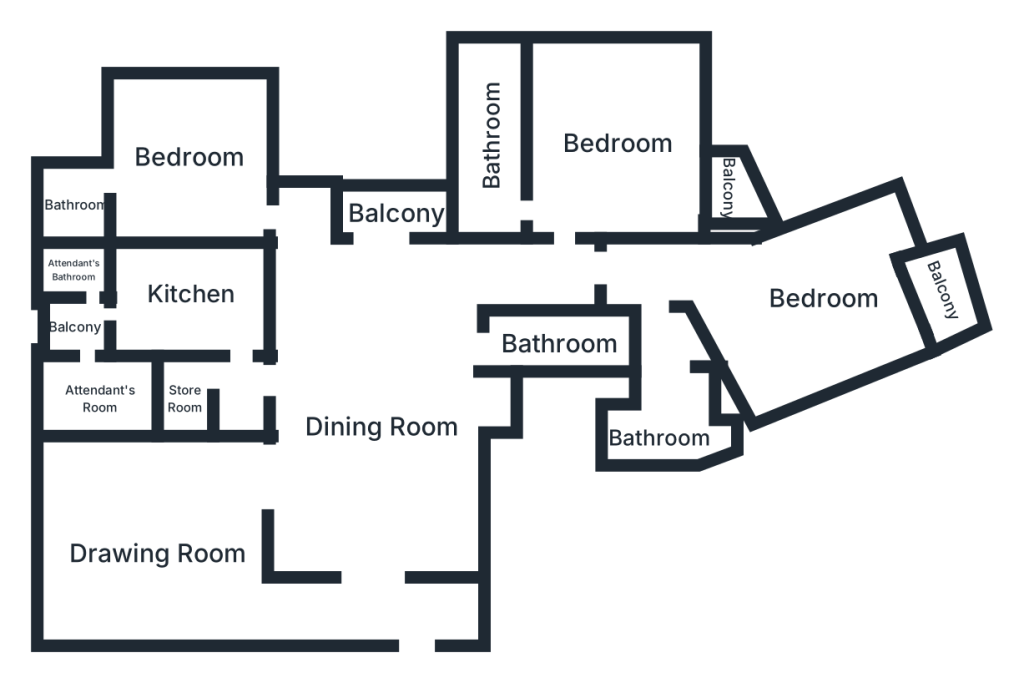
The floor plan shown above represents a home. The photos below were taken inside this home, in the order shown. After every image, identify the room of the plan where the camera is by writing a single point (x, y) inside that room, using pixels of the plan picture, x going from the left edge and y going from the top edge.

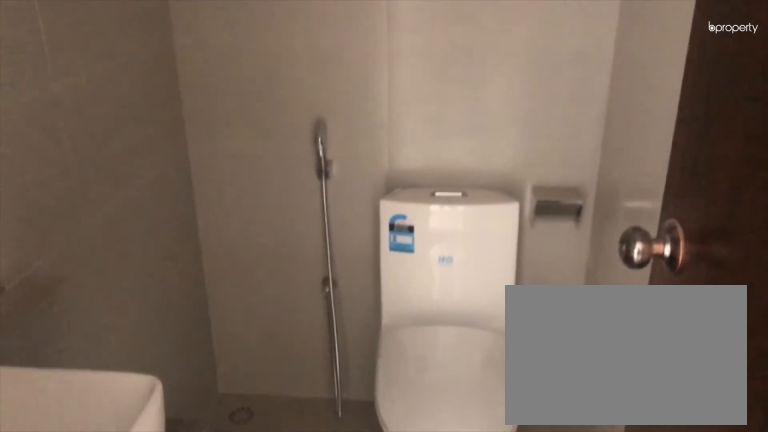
(559, 345)
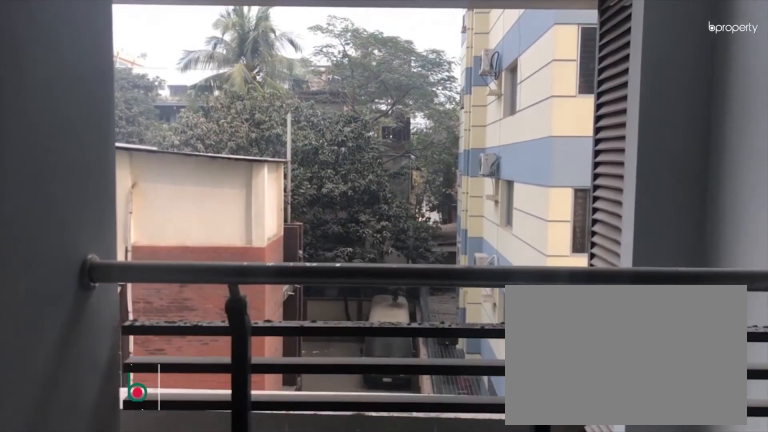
(397, 215)
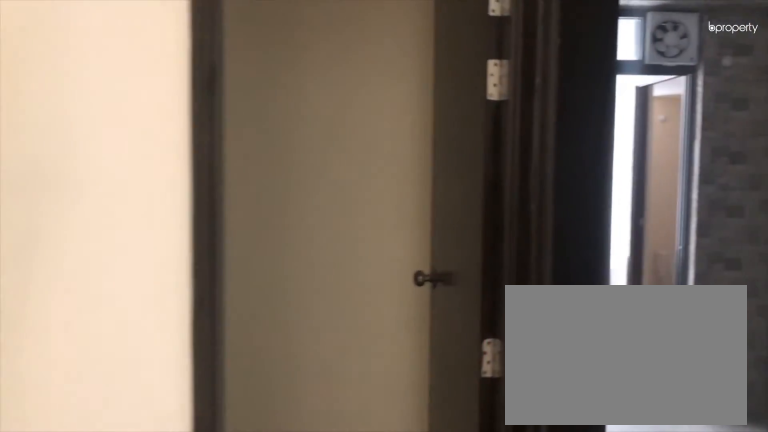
(190, 298)
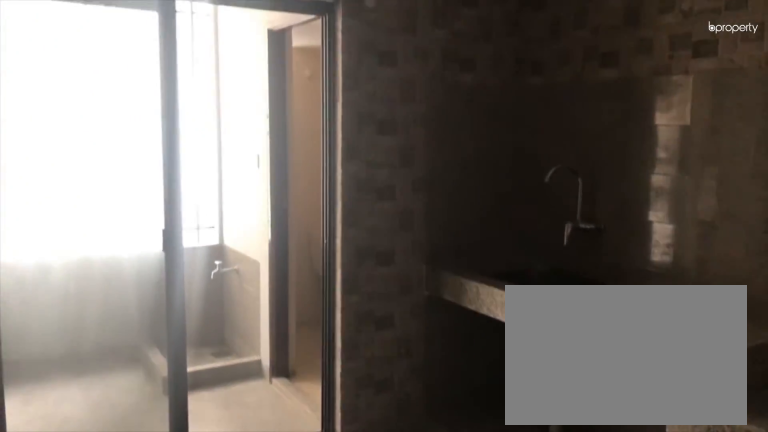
(190, 298)
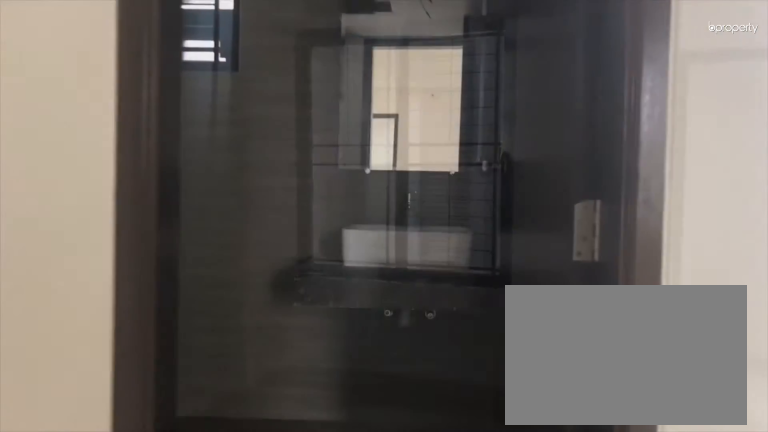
(82, 205)
